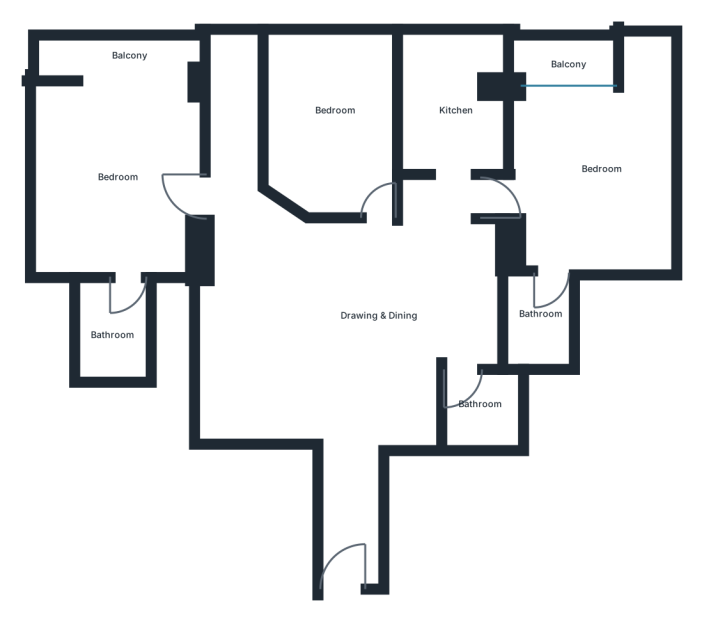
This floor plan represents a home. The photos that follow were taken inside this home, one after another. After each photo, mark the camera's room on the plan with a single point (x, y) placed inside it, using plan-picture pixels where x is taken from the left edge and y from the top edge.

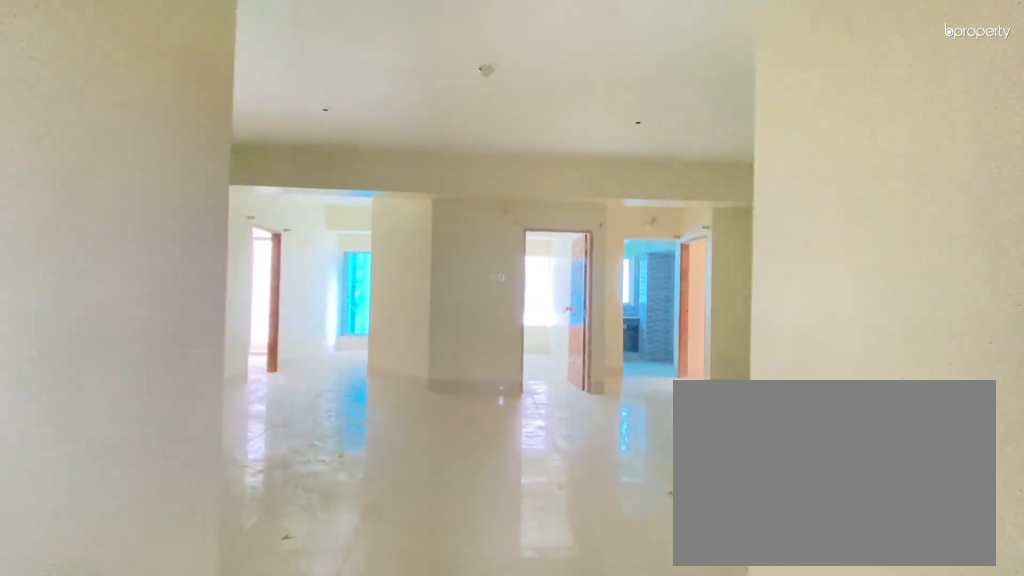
(352, 356)
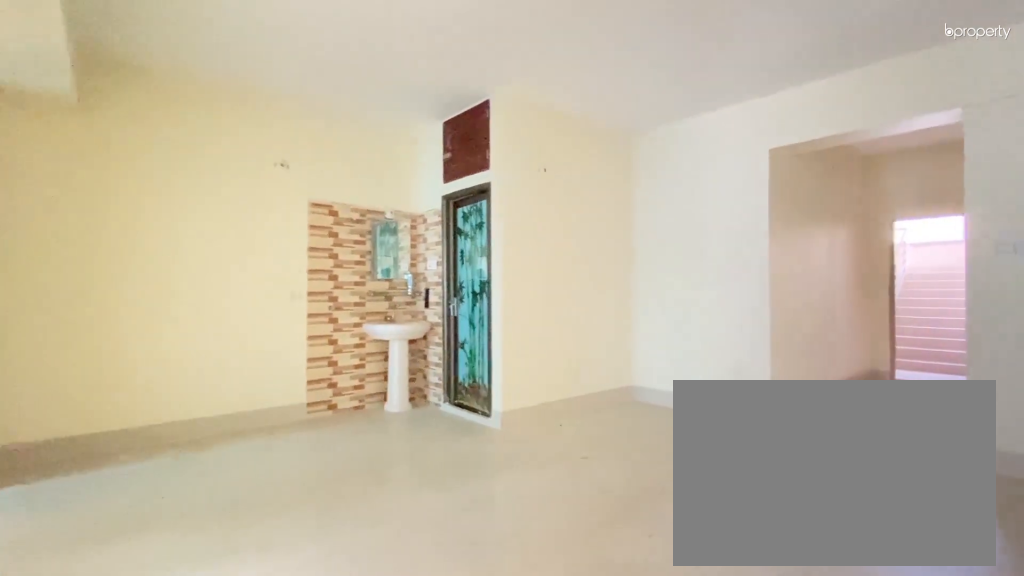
(324, 289)
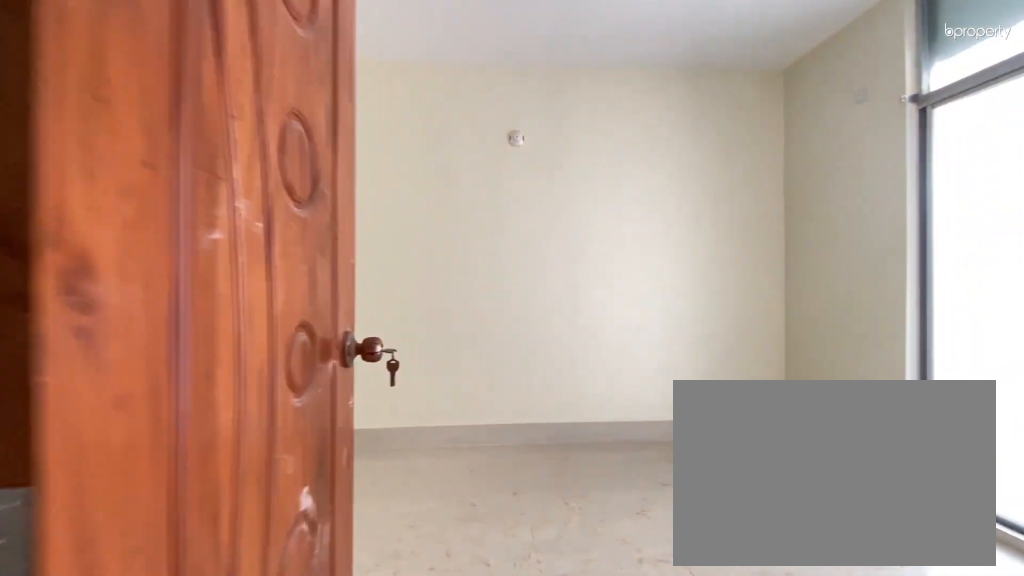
(107, 176)
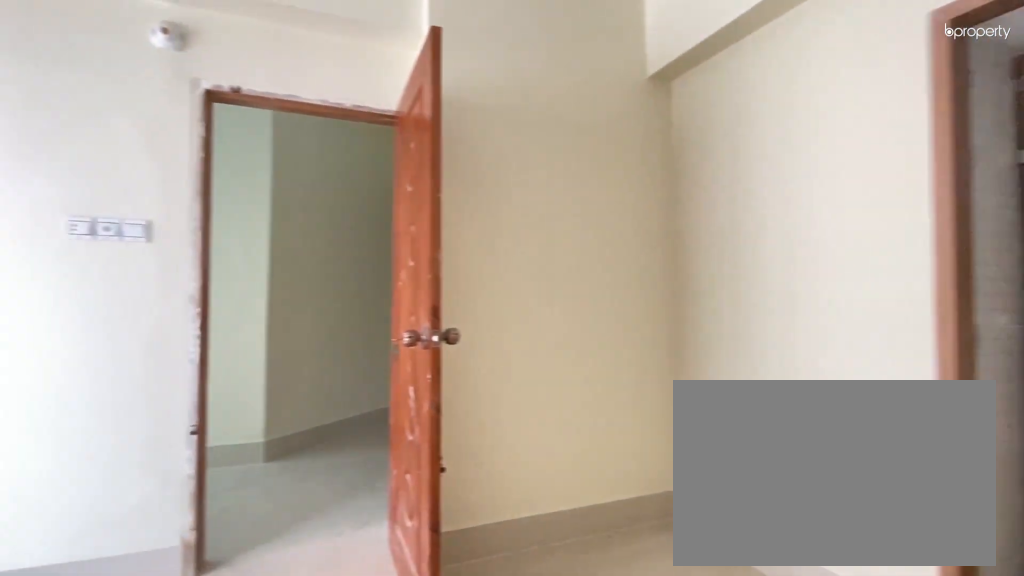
(107, 176)
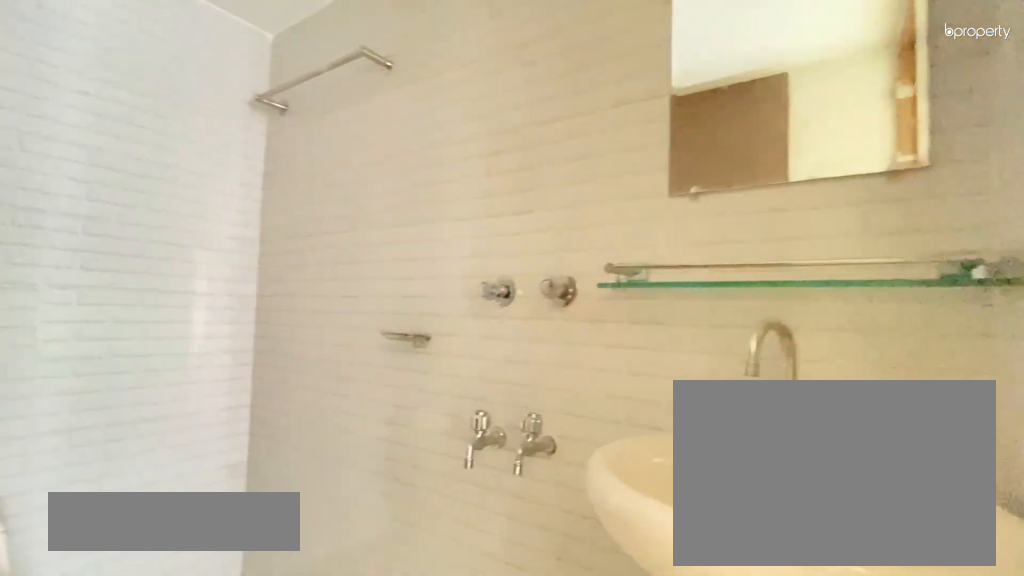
(110, 331)
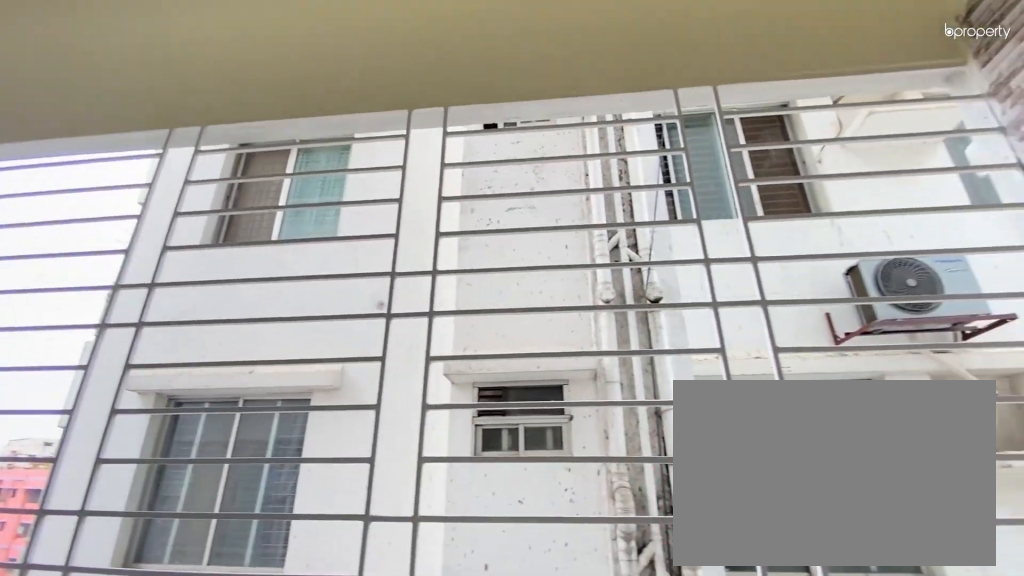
(134, 53)
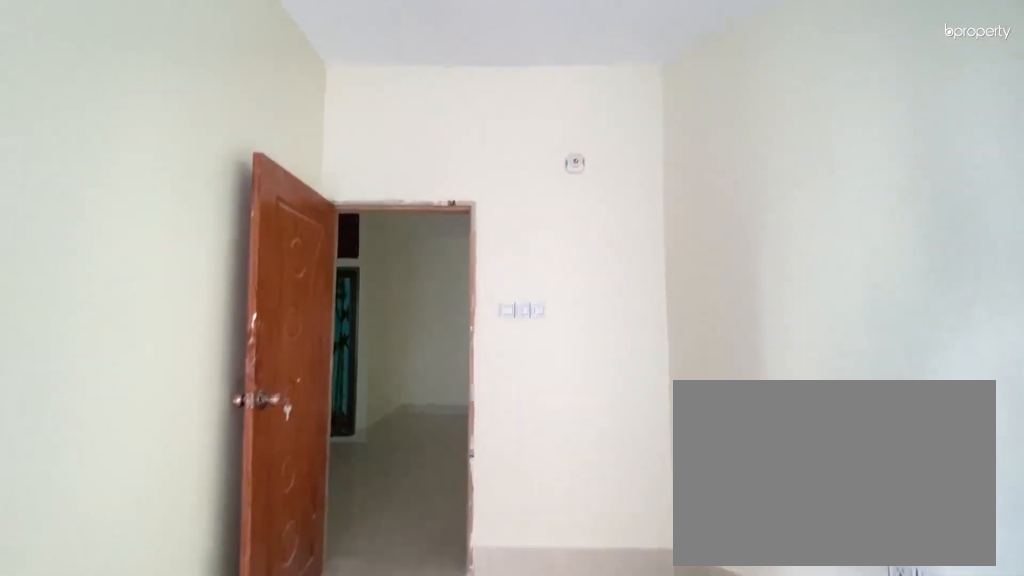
(334, 119)
